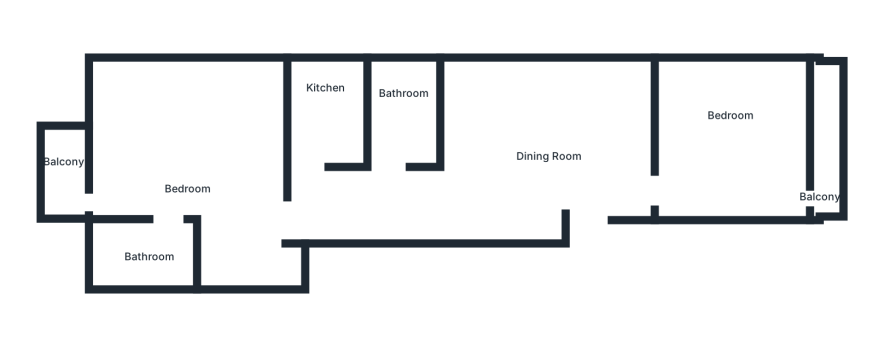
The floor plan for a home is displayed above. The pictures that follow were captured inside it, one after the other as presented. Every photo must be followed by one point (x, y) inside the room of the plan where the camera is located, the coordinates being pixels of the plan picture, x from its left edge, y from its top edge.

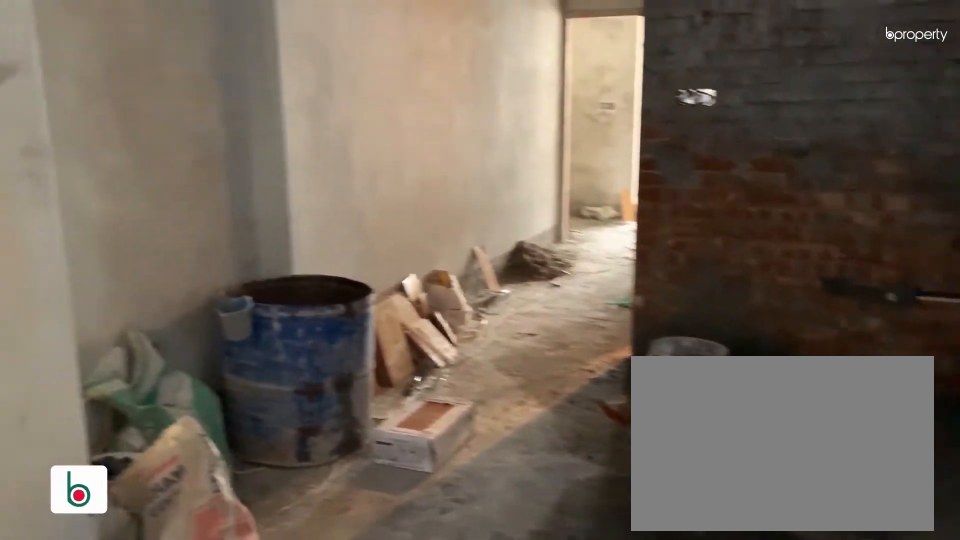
(551, 129)
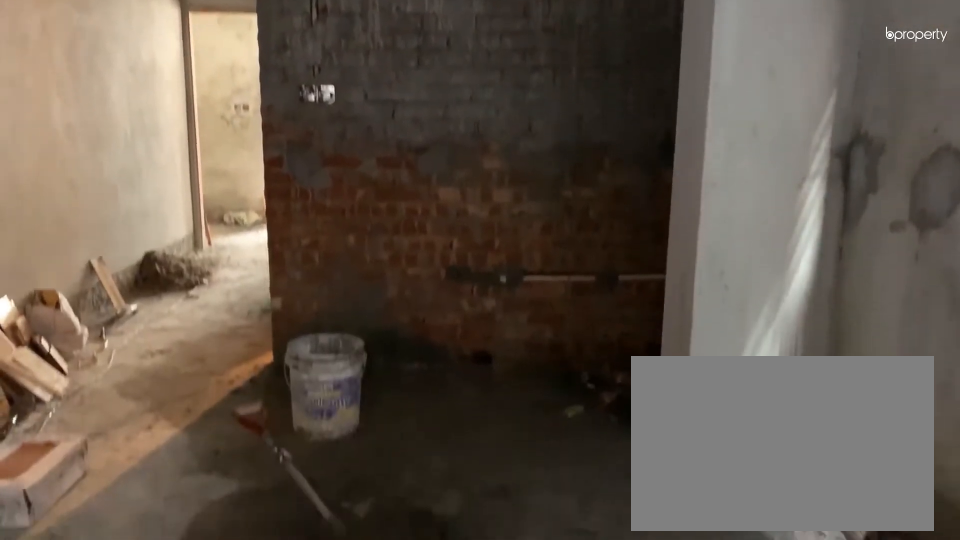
(551, 129)
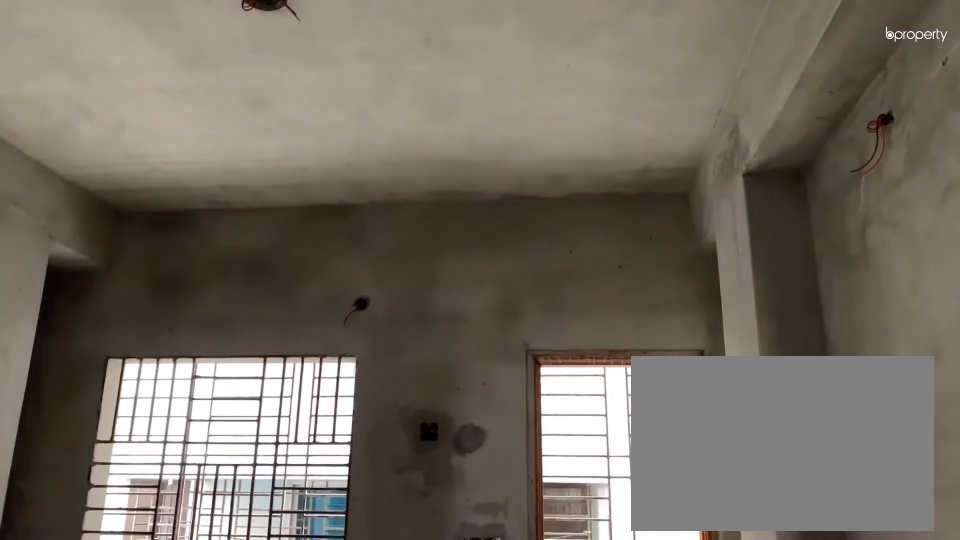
(735, 119)
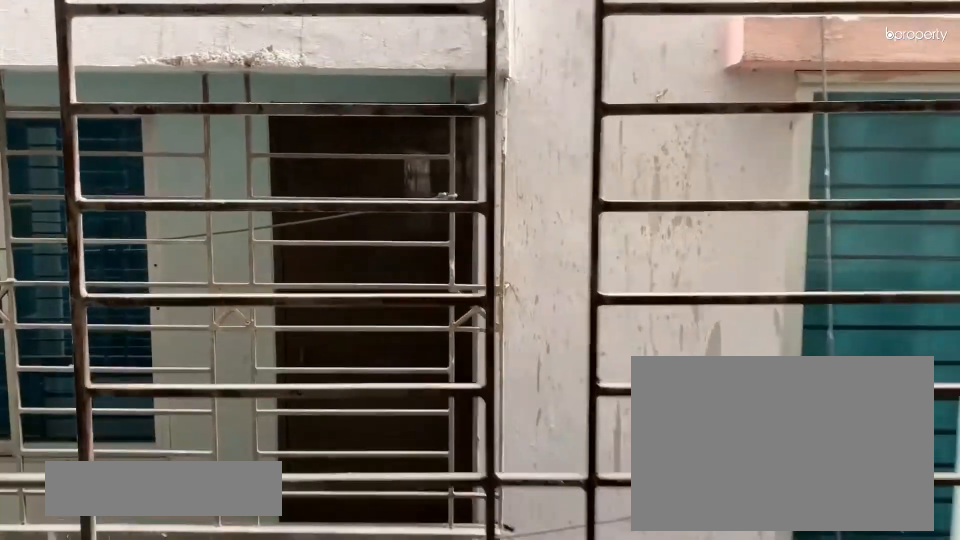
(823, 142)
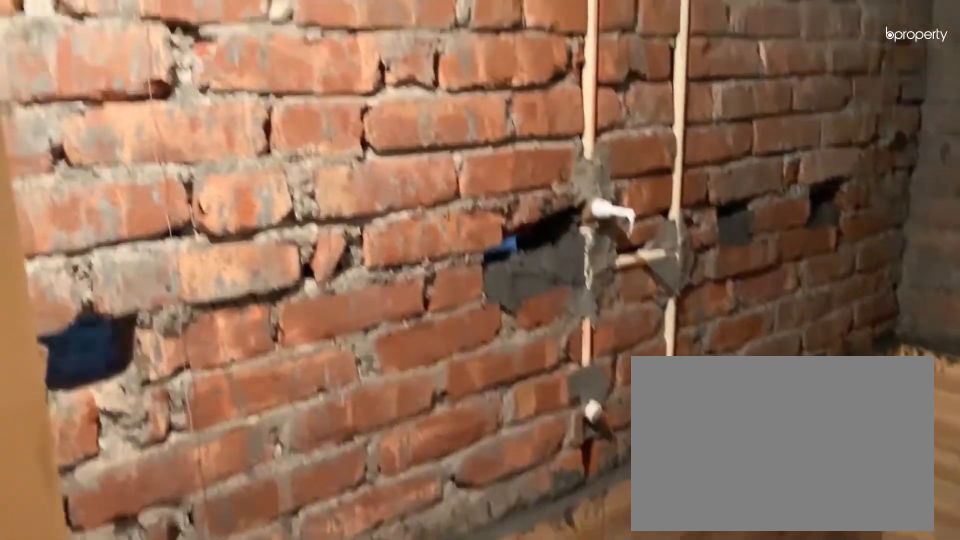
(410, 106)
